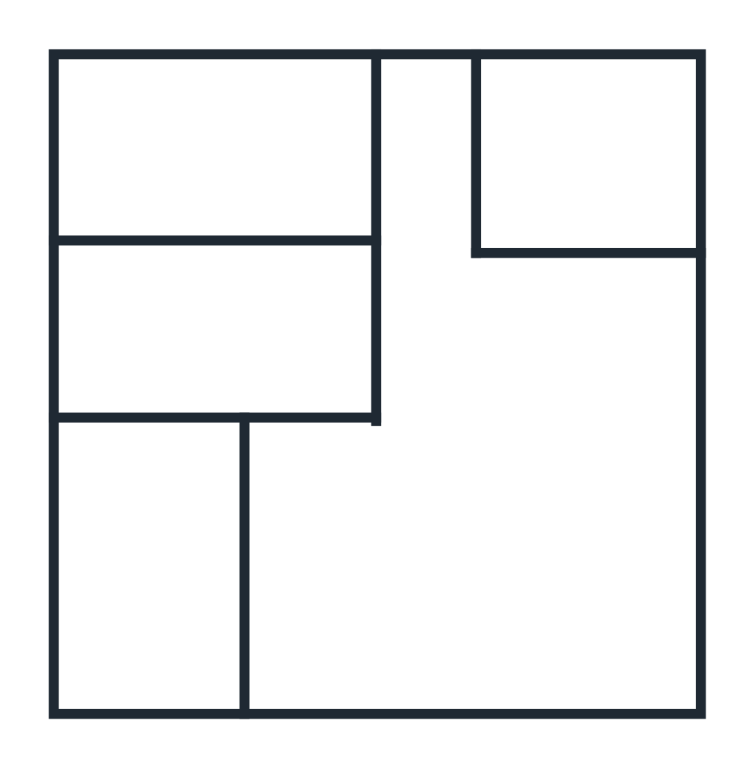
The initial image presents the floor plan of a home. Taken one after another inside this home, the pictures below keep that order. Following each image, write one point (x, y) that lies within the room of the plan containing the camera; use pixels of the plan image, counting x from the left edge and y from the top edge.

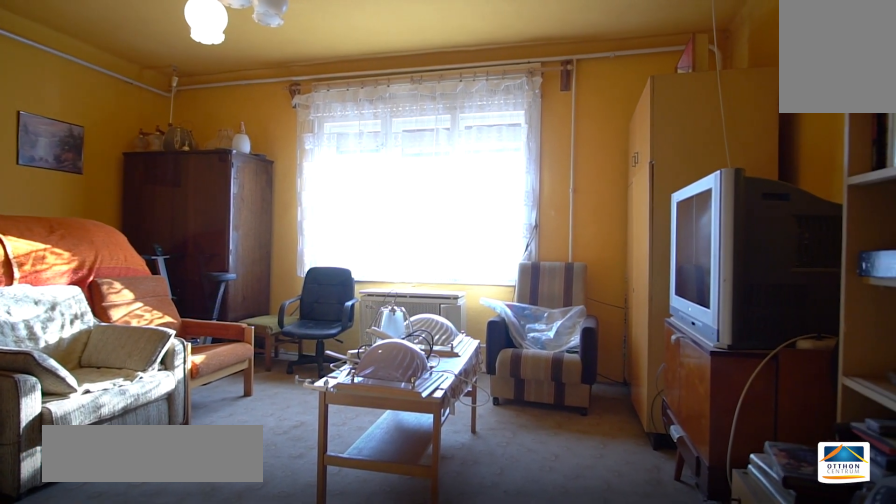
(219, 155)
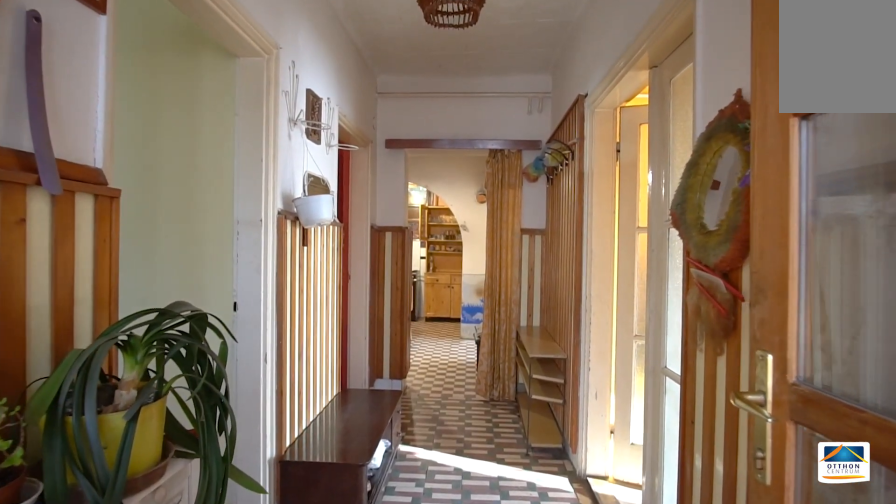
(447, 354)
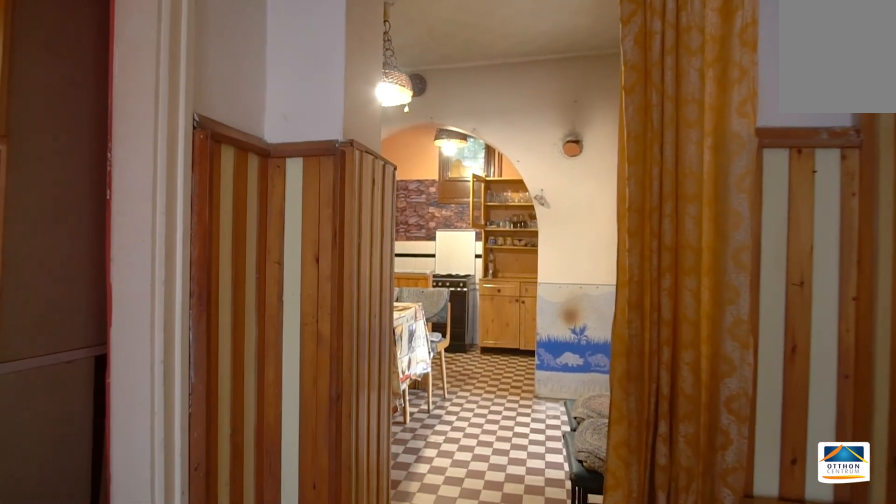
(437, 354)
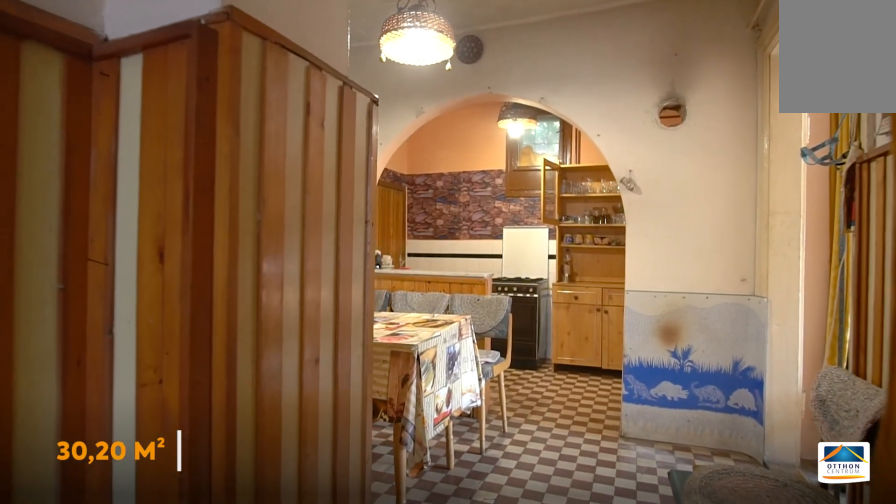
(528, 545)
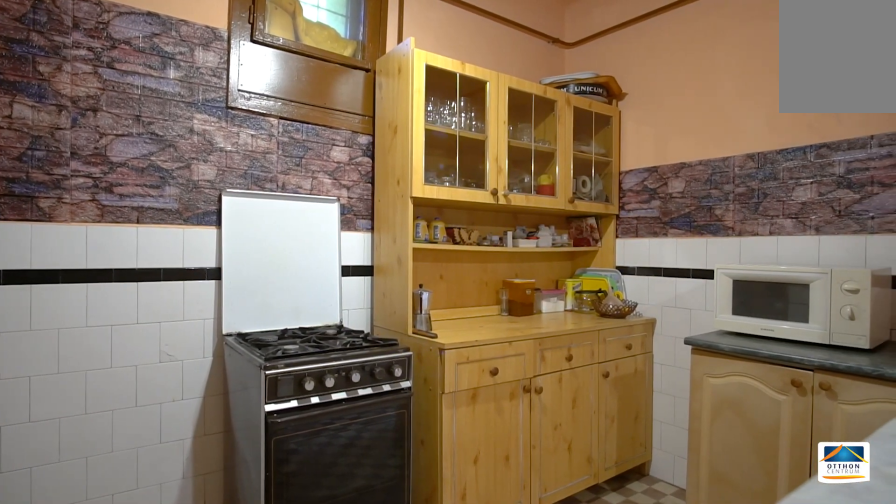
(528, 545)
